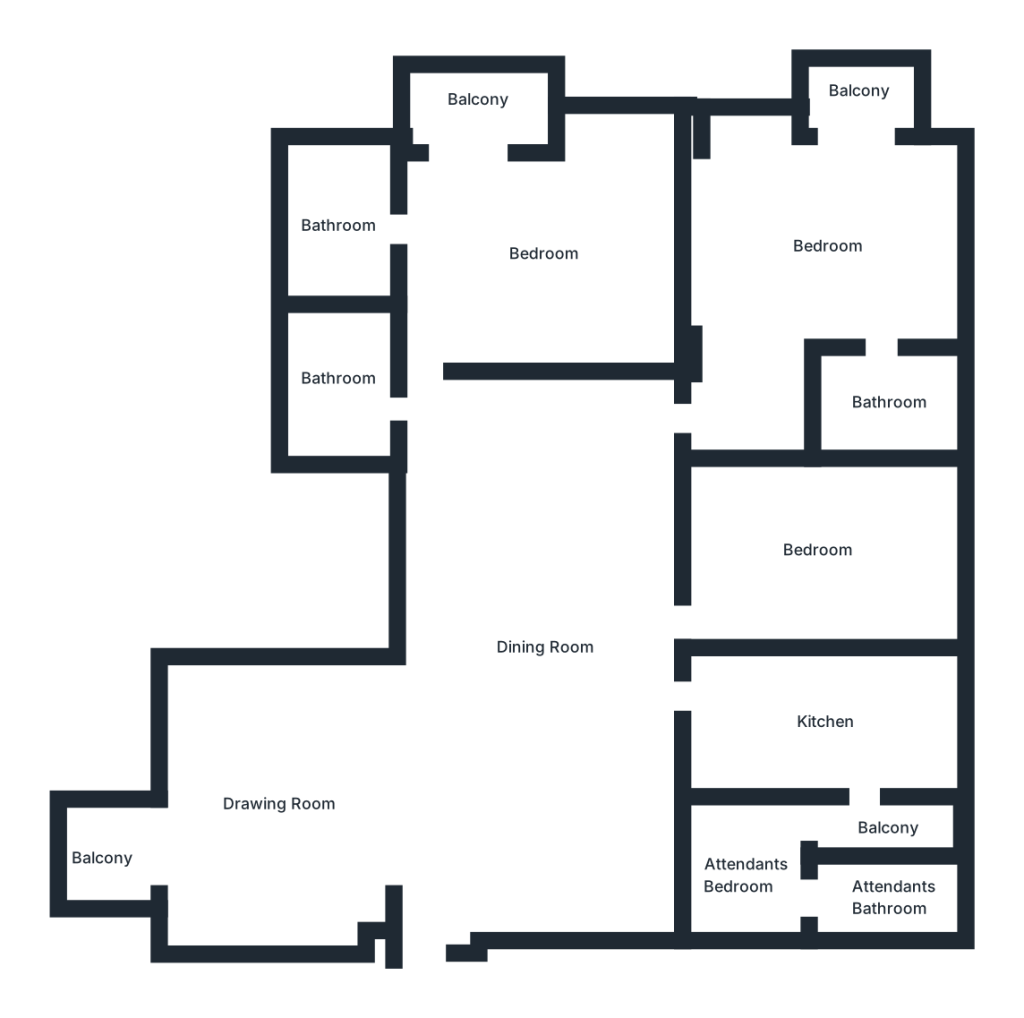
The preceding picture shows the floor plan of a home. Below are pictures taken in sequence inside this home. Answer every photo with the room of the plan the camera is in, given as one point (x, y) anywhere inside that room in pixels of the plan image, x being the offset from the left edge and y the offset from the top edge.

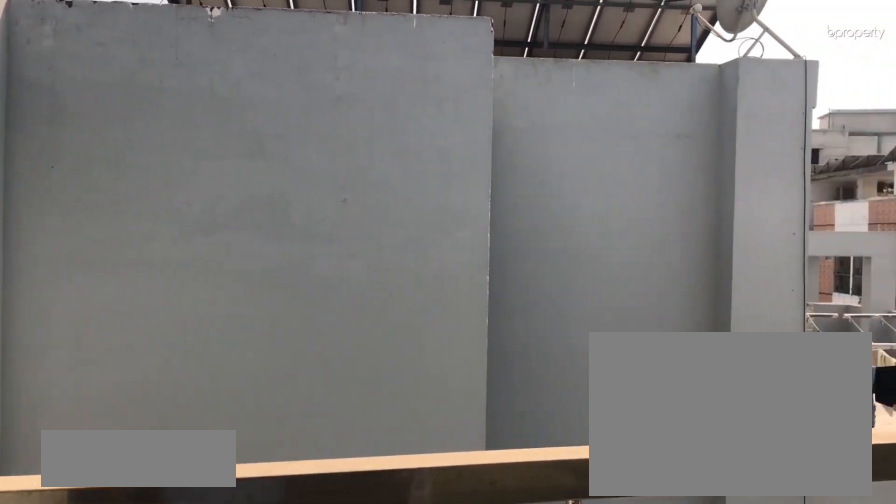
(859, 90)
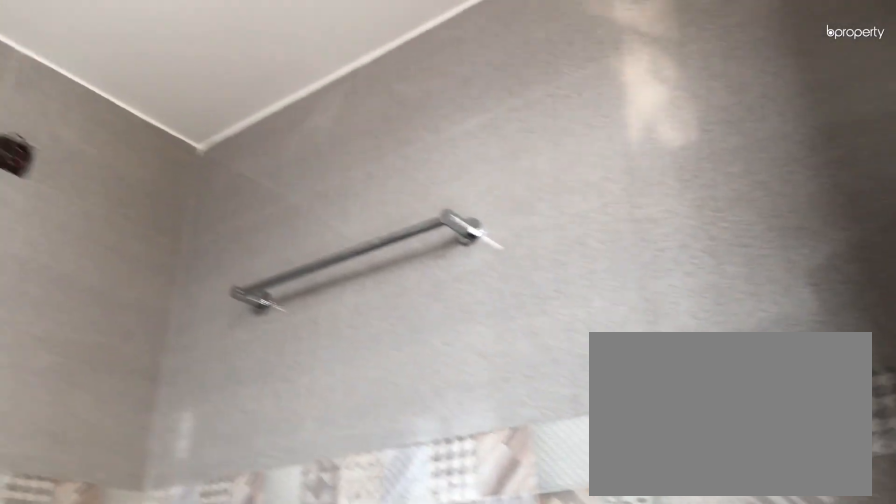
(889, 405)
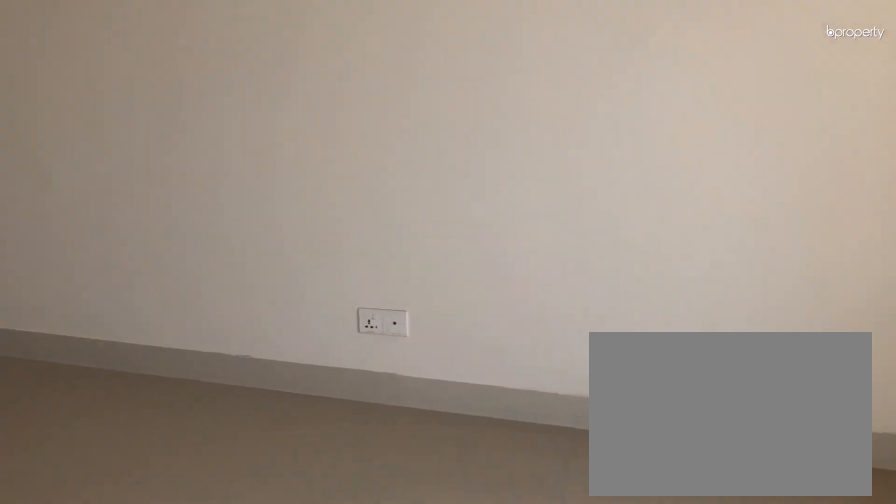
(820, 552)
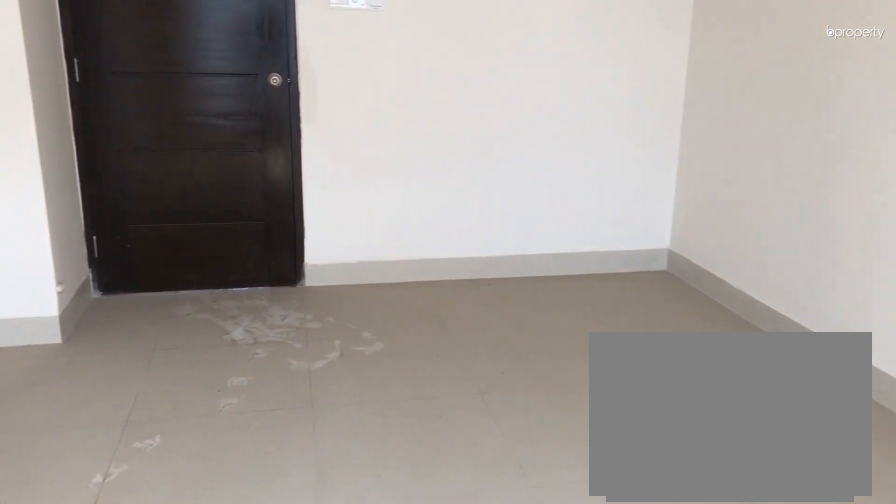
(820, 552)
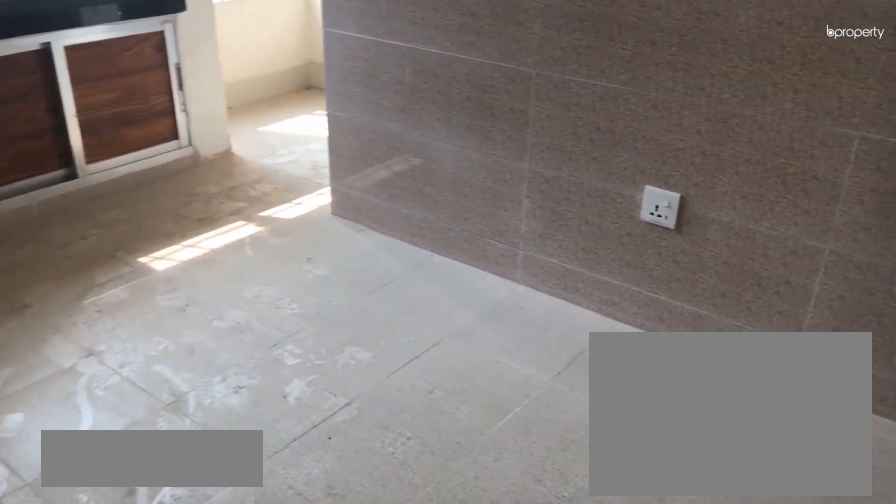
(823, 723)
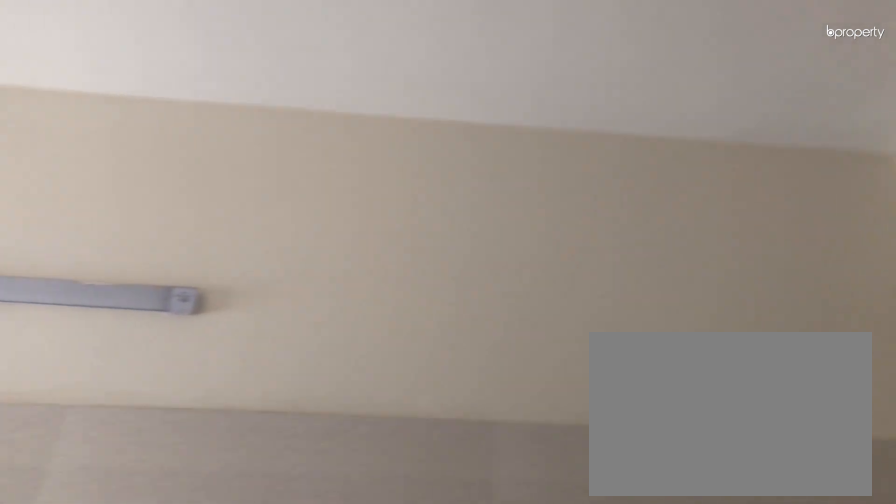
(823, 723)
